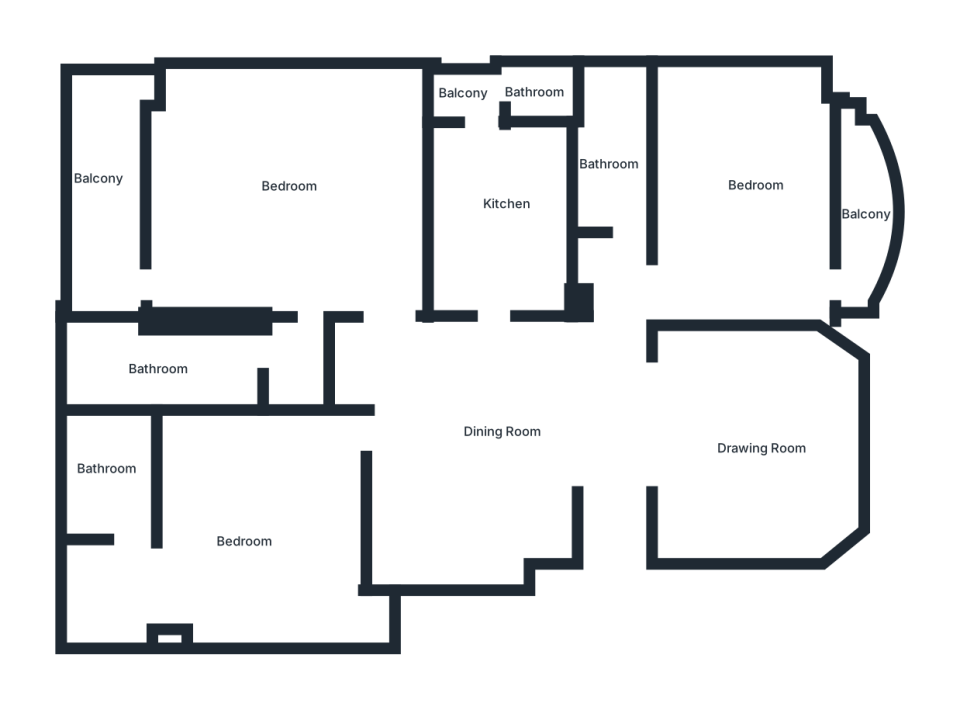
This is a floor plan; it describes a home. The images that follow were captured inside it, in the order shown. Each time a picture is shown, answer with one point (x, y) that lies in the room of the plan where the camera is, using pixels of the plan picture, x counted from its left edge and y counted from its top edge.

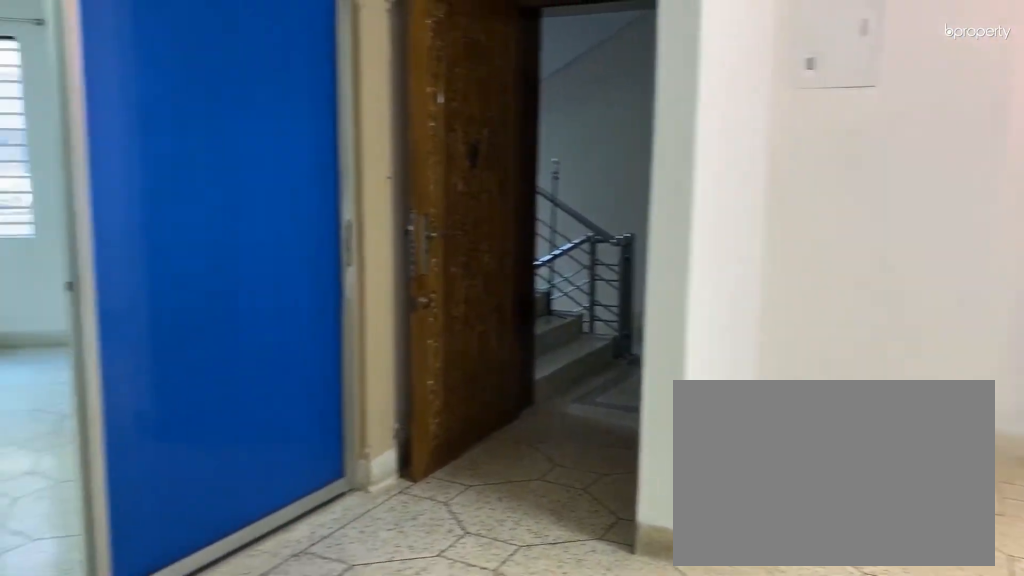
(475, 439)
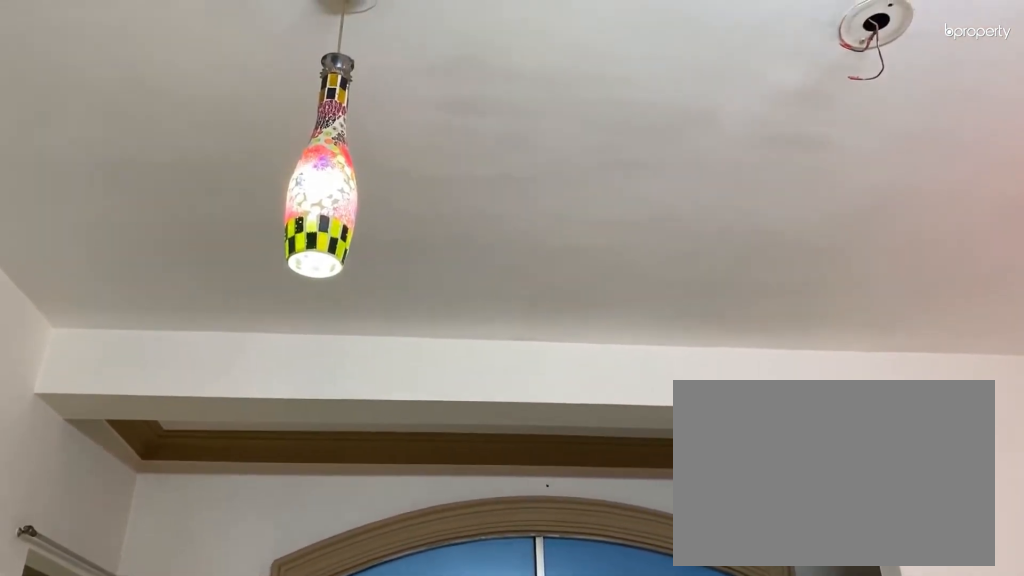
(475, 439)
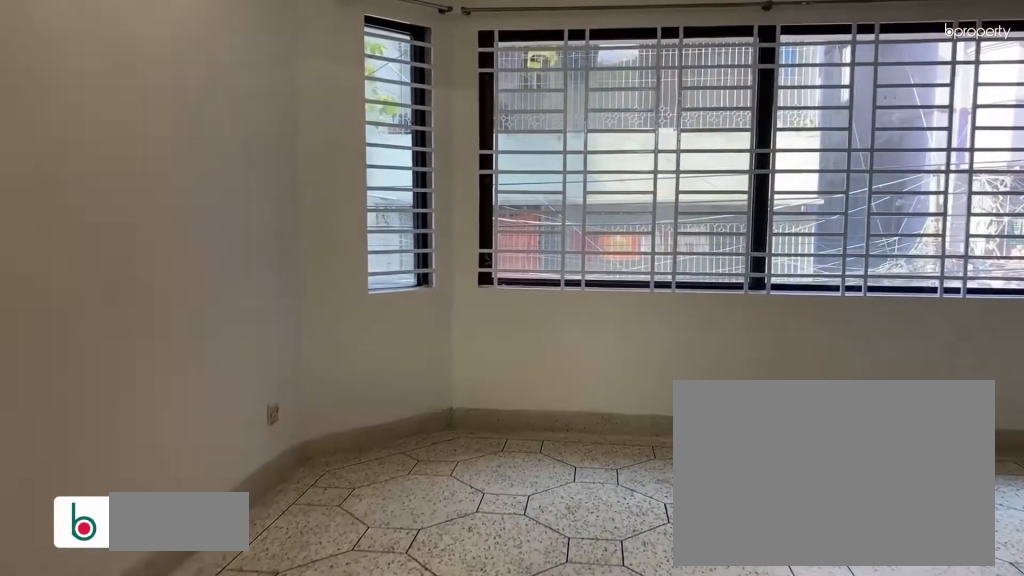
(676, 445)
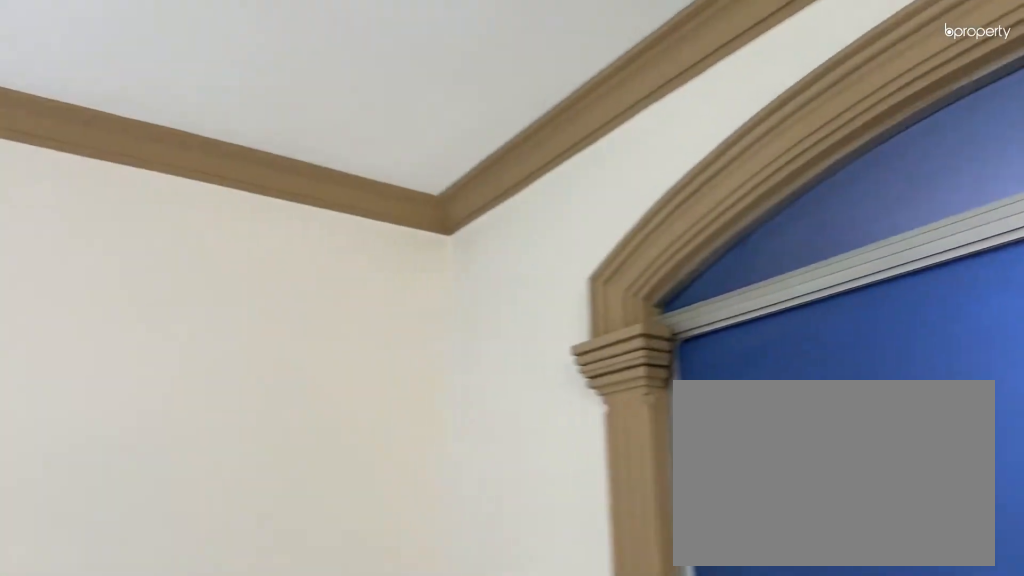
(765, 445)
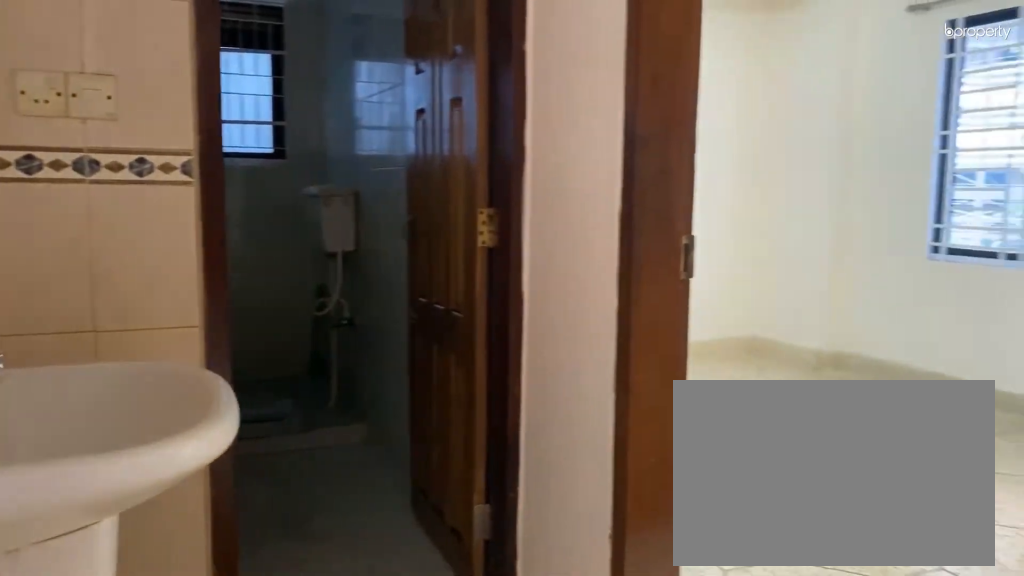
(611, 284)
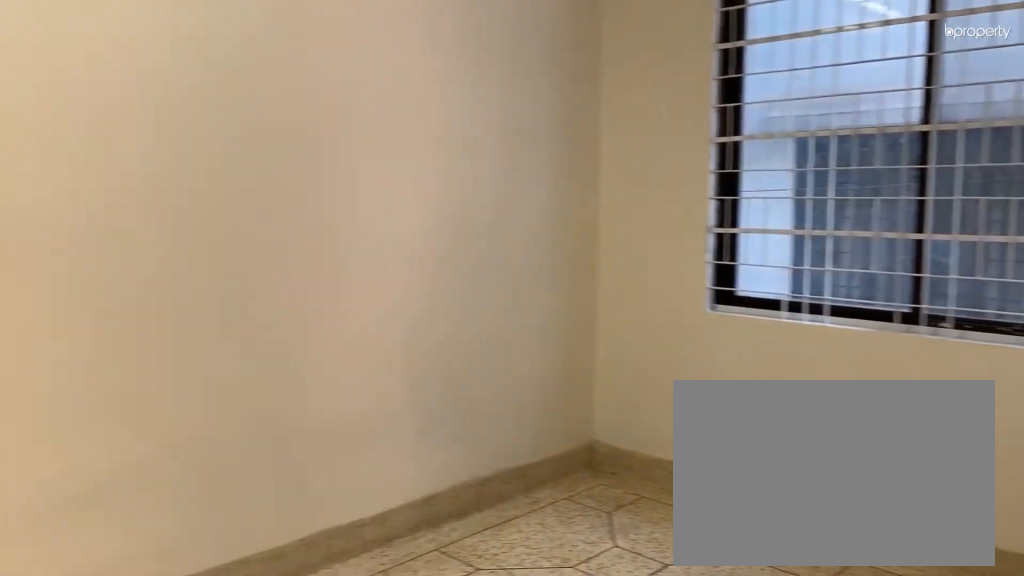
(742, 184)
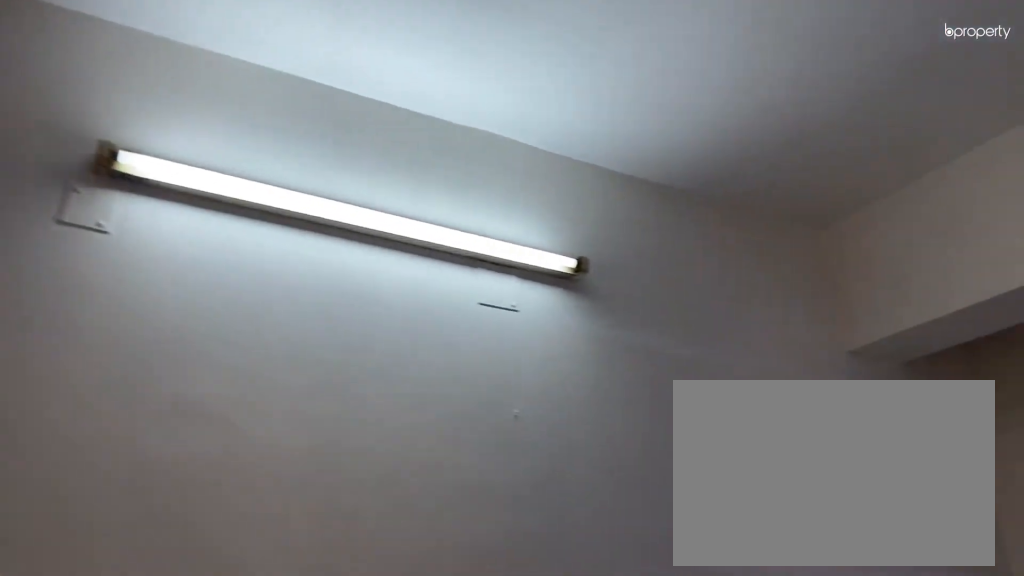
(742, 184)
